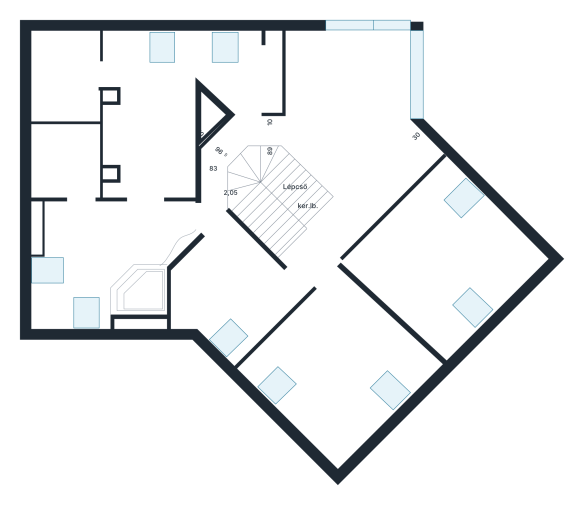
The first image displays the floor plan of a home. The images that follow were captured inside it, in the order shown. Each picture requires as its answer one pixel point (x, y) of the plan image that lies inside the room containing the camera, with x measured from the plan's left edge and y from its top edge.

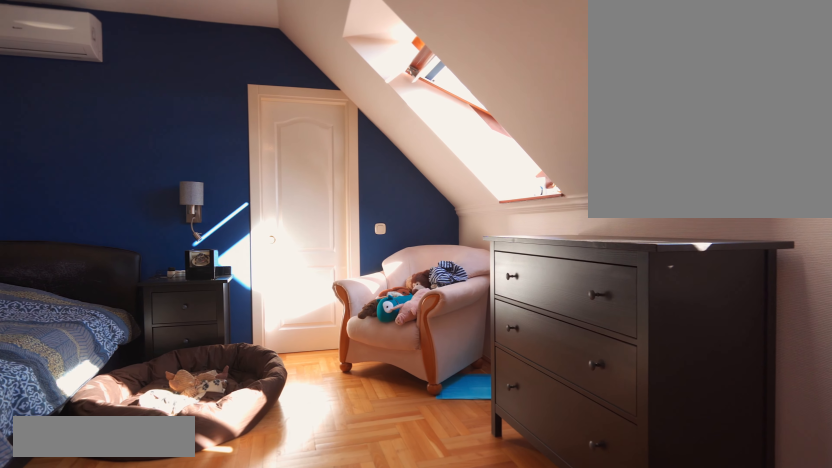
(150, 144)
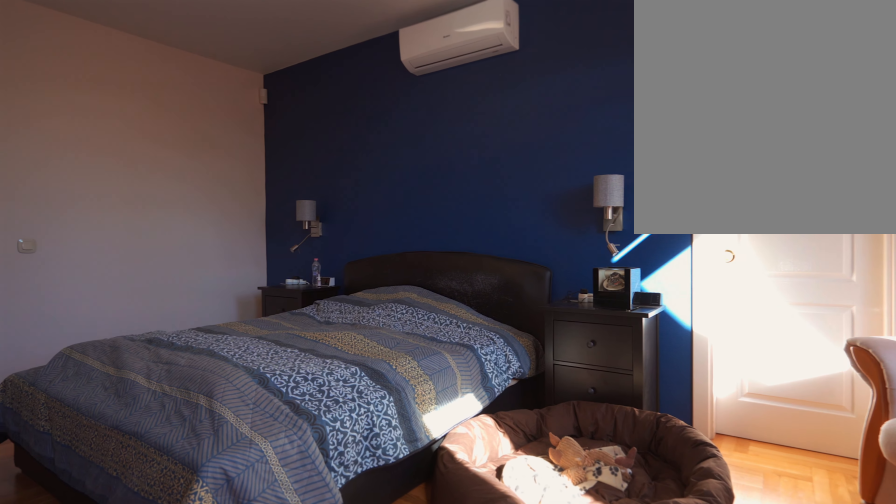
(150, 144)
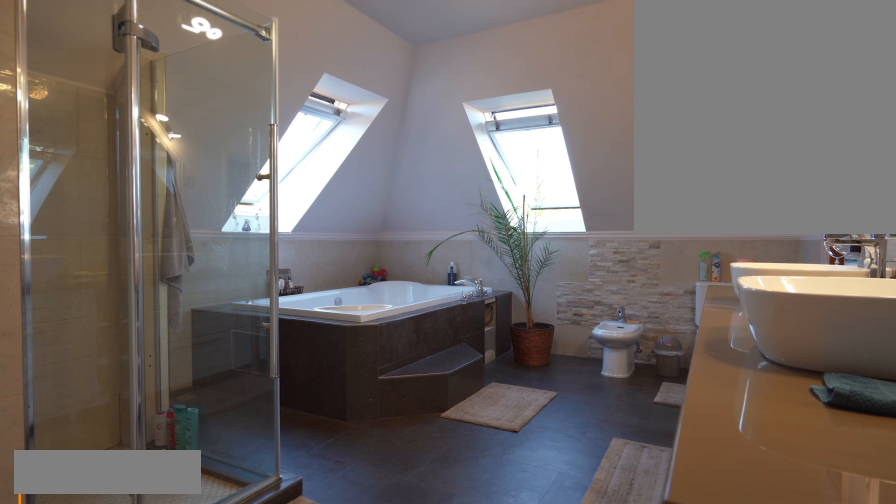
(109, 236)
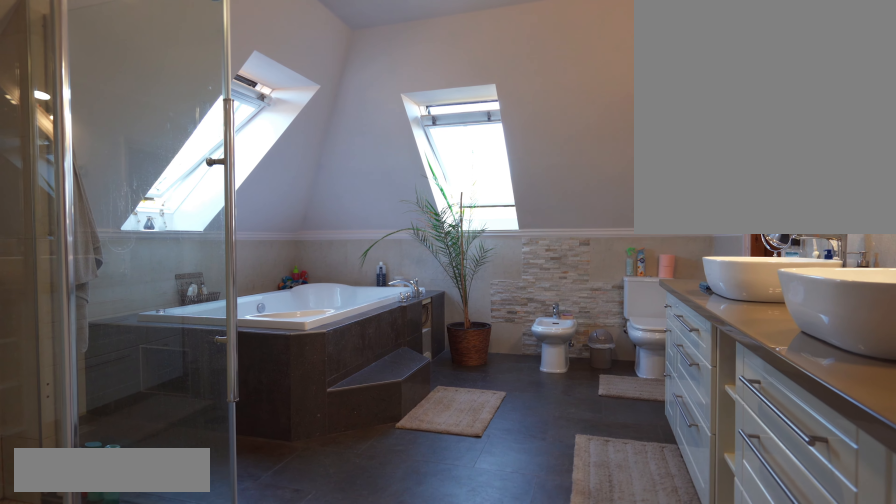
(109, 236)
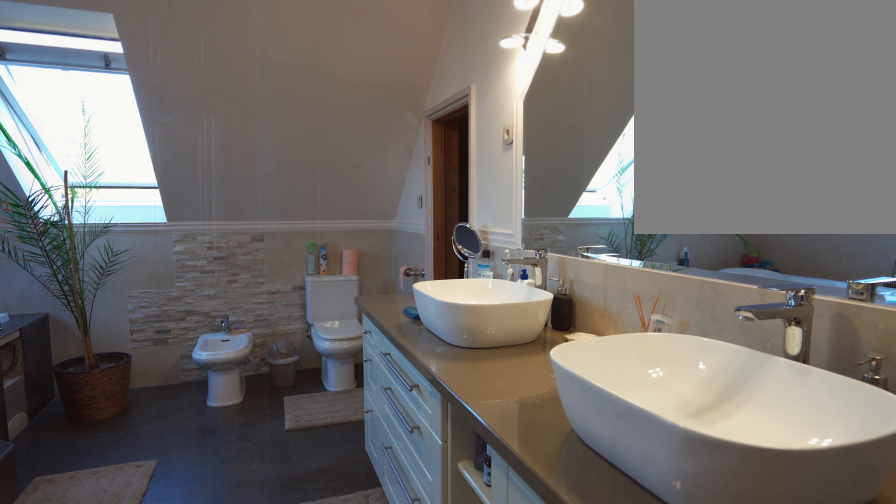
(109, 236)
